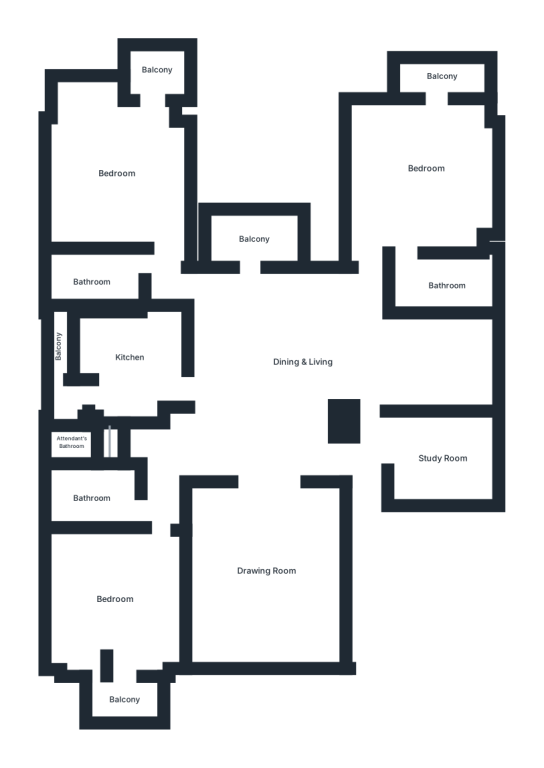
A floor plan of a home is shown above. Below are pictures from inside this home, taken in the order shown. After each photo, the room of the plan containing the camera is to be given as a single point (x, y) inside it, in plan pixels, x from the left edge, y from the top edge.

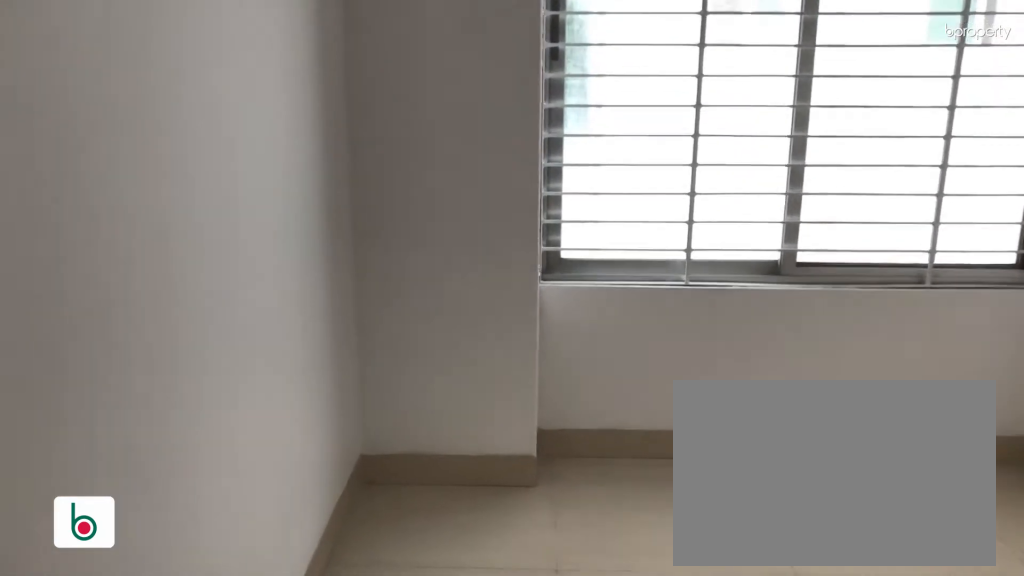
(436, 453)
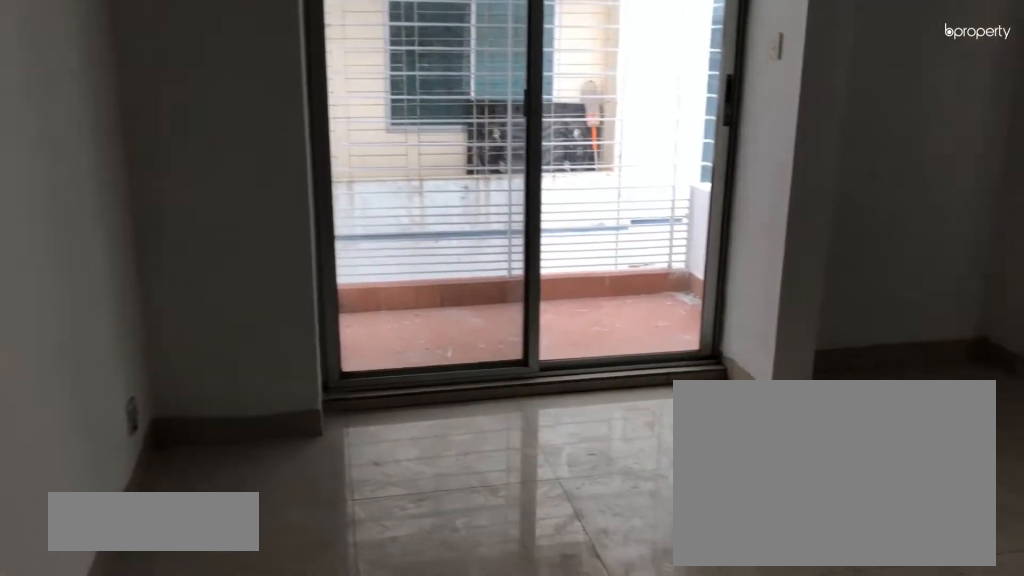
(115, 597)
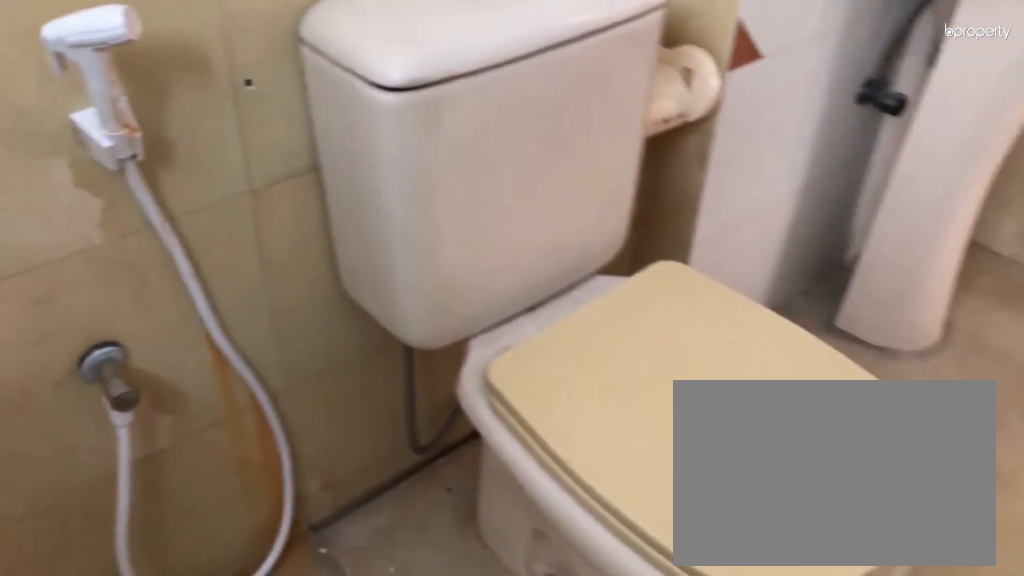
(94, 495)
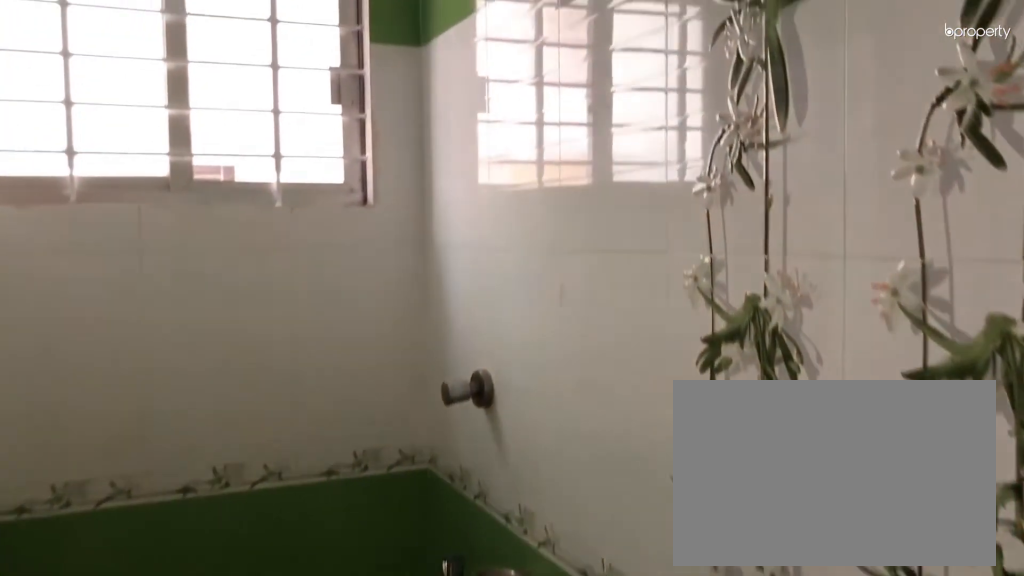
(442, 279)
